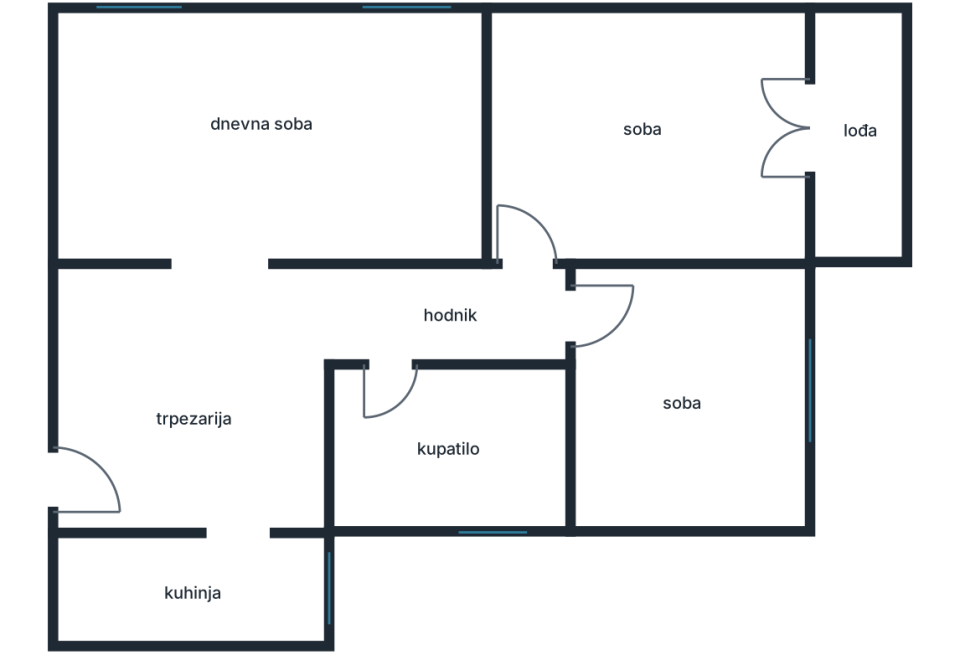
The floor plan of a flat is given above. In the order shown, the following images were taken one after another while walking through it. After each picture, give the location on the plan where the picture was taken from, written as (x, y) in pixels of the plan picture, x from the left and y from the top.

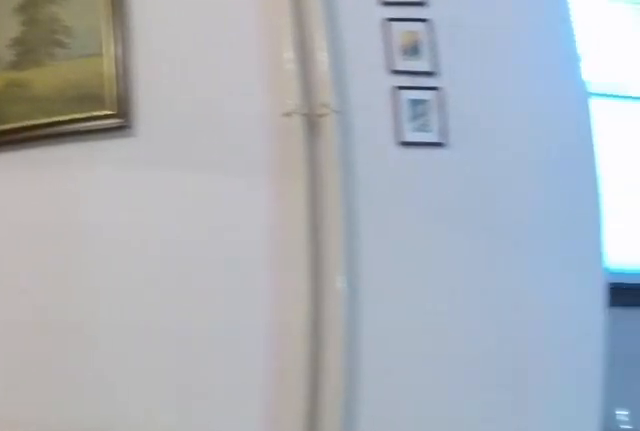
(203, 439)
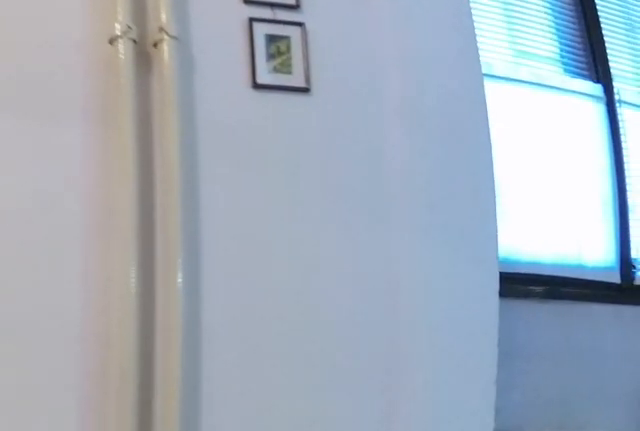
(211, 446)
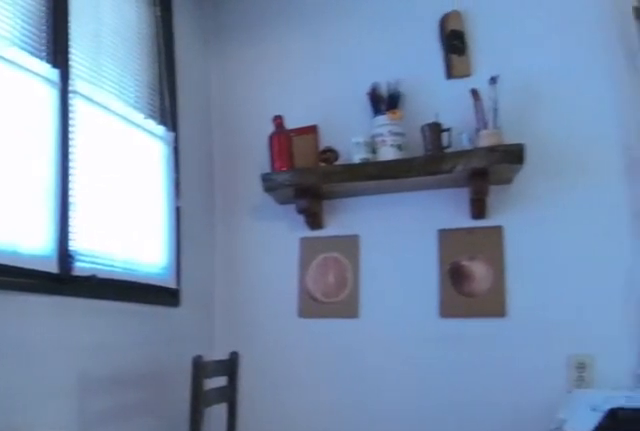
(230, 467)
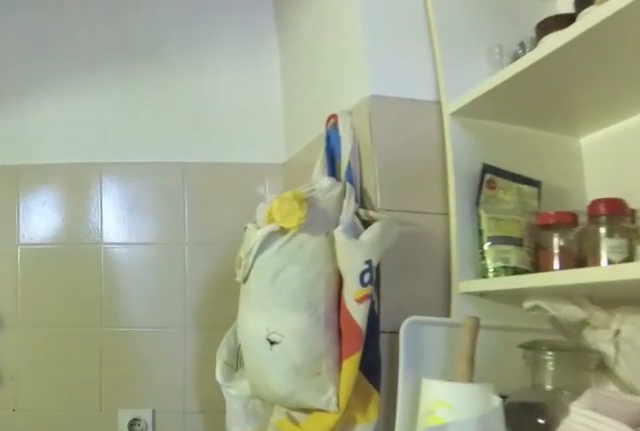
(163, 579)
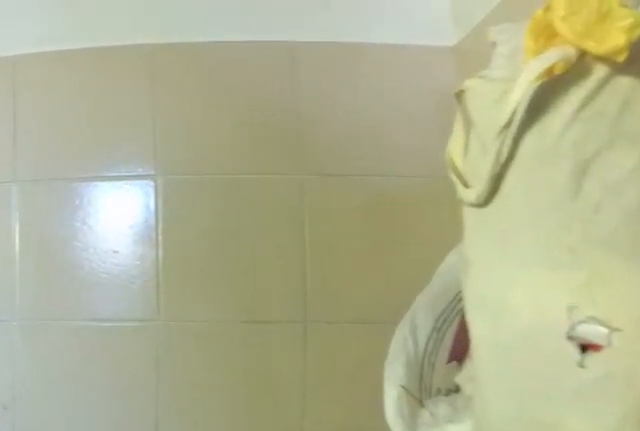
(130, 582)
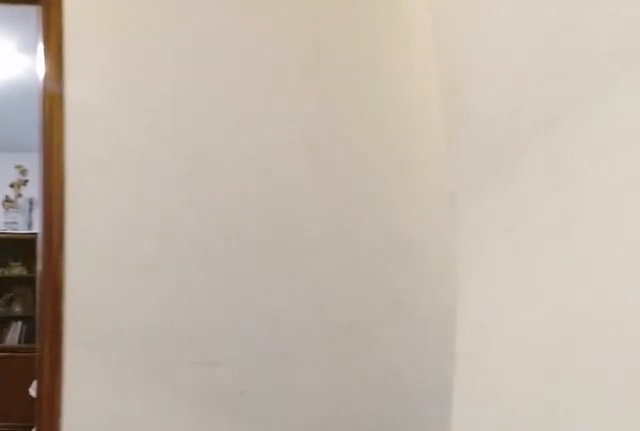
(254, 452)
